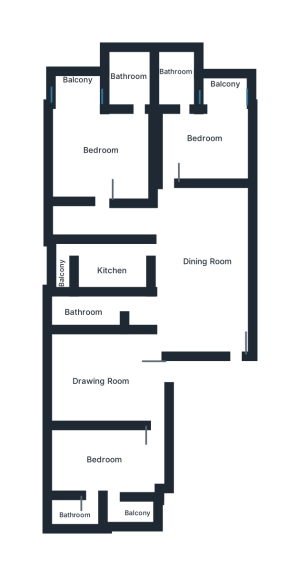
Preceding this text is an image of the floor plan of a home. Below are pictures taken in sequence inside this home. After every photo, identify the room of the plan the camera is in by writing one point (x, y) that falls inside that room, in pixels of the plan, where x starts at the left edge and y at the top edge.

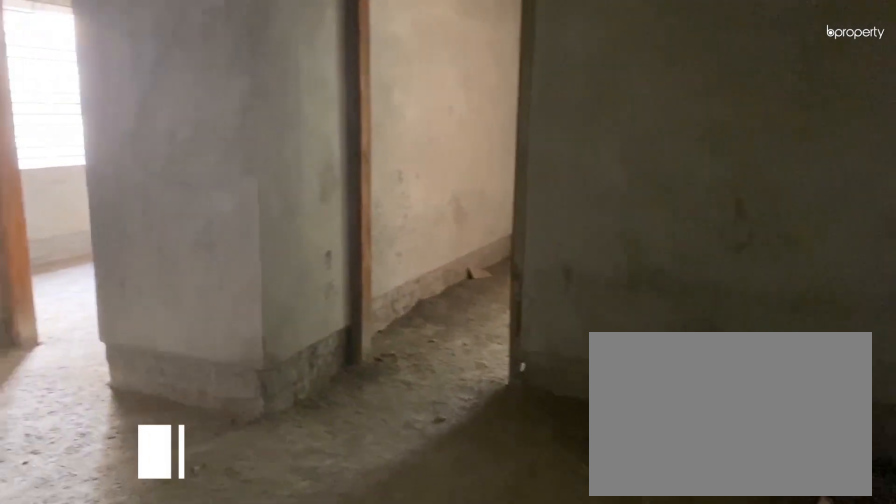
(206, 261)
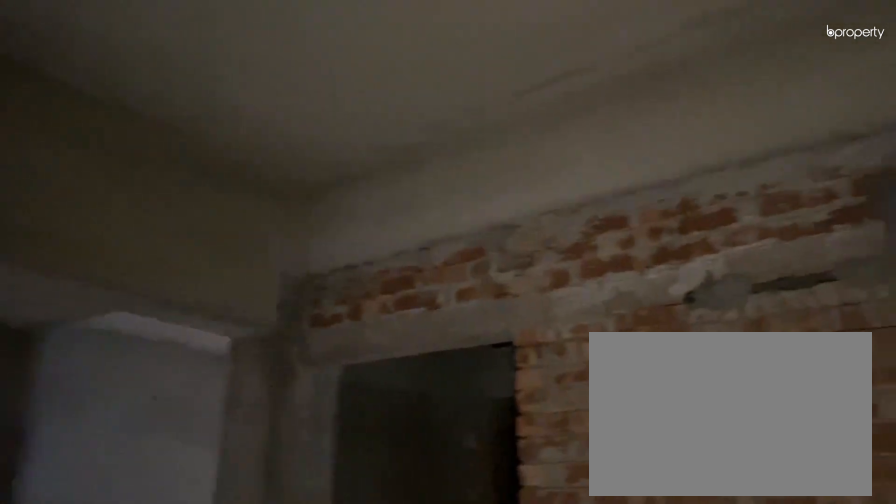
(206, 261)
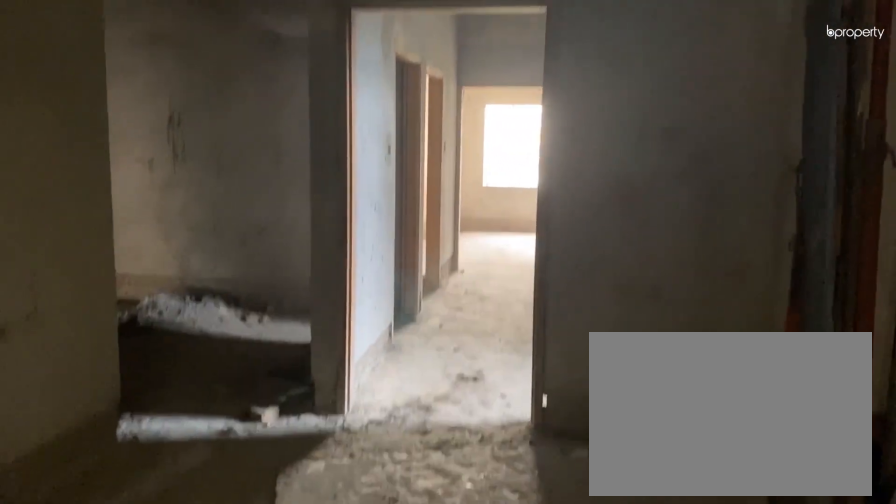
(97, 377)
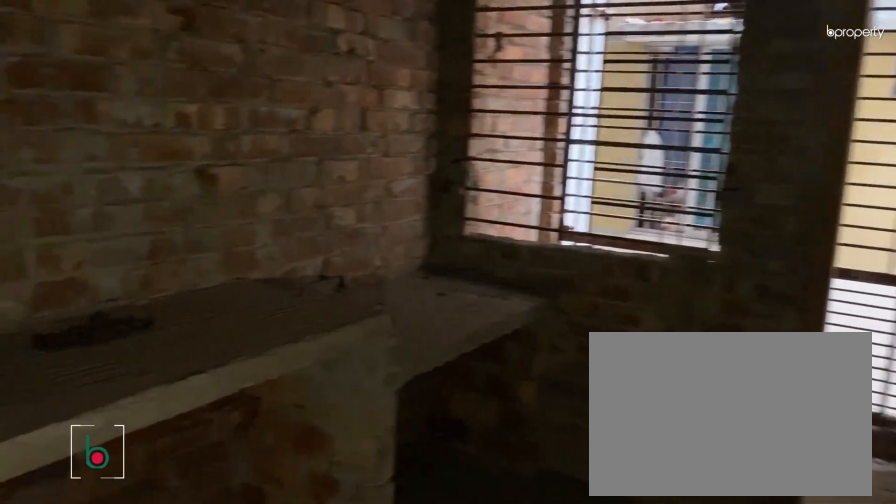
(116, 268)
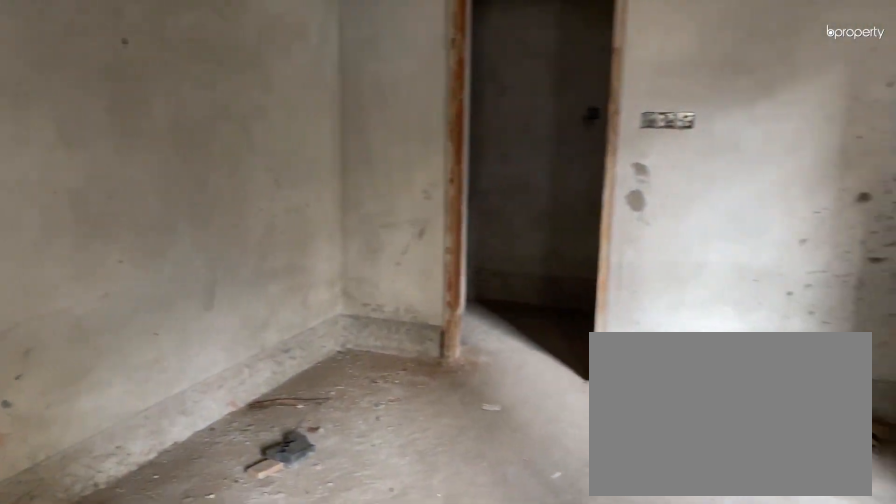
(97, 154)
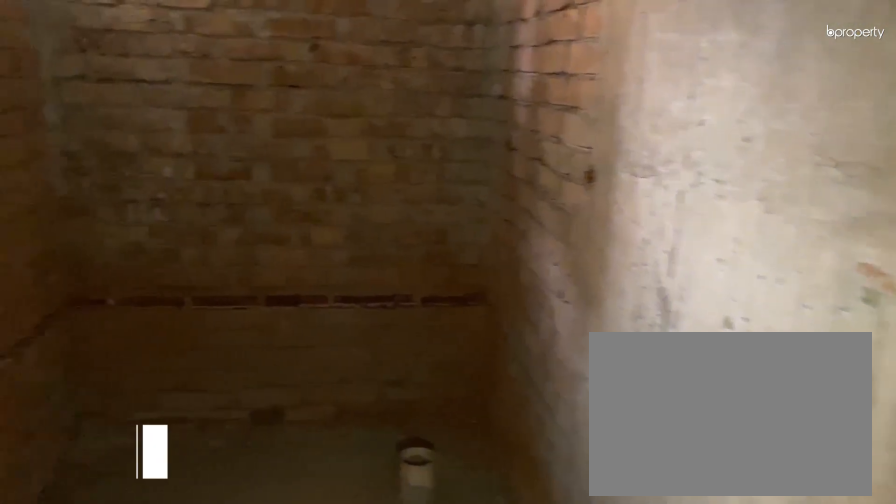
(126, 75)
